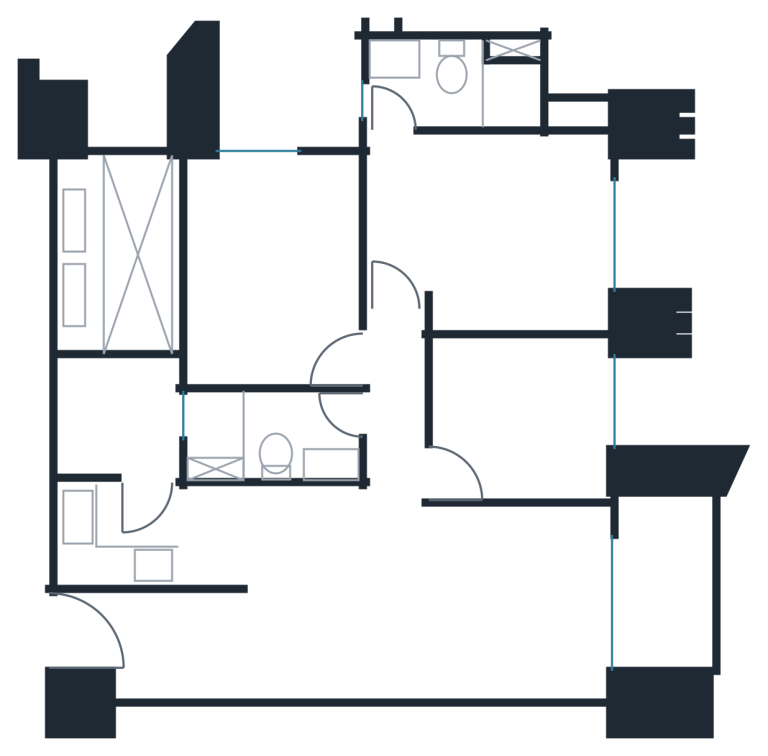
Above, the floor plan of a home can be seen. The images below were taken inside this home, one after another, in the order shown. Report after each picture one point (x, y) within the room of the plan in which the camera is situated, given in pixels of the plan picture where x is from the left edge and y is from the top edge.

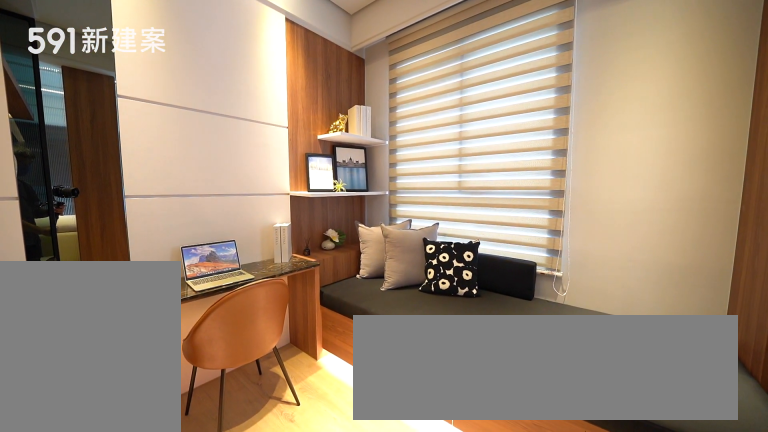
(523, 418)
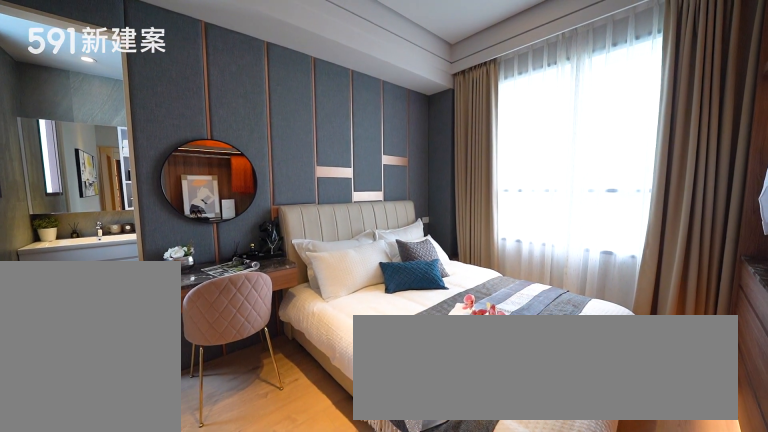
(494, 226)
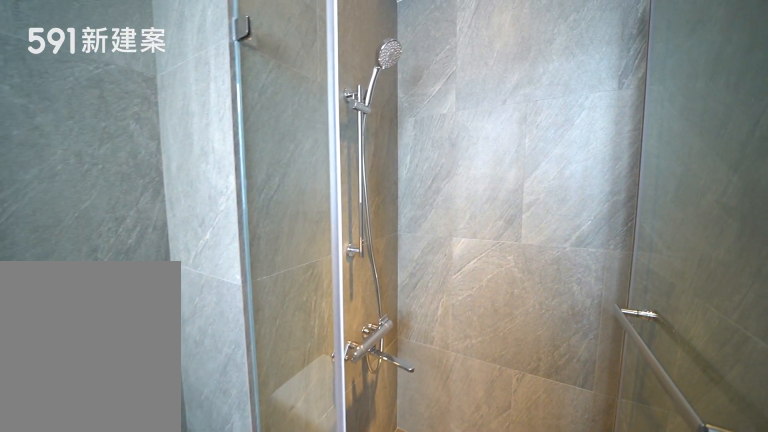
(454, 79)
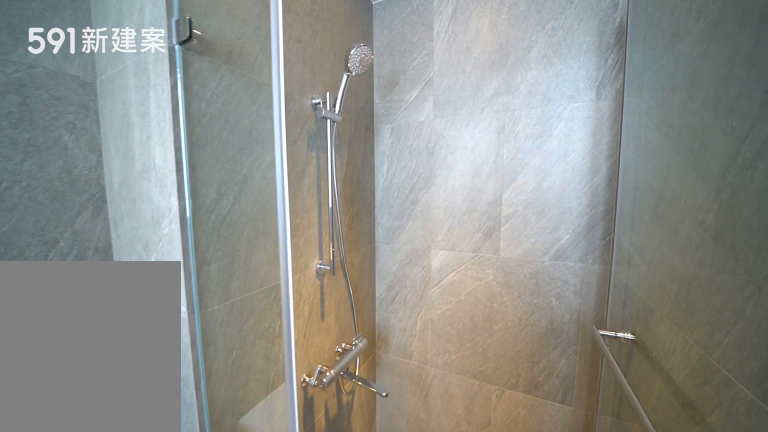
(454, 79)
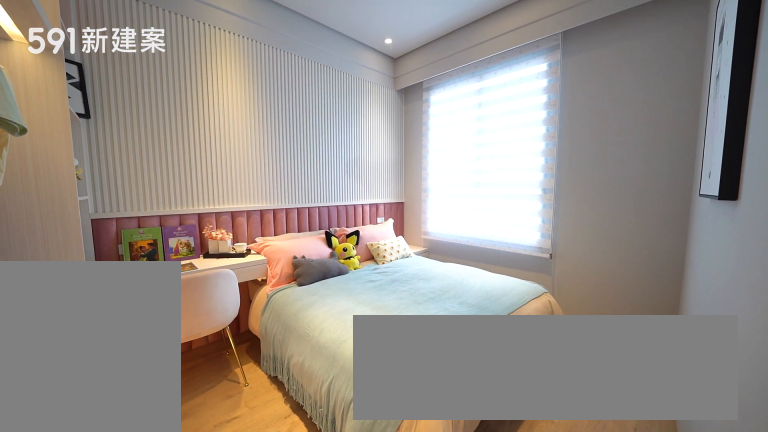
(272, 259)
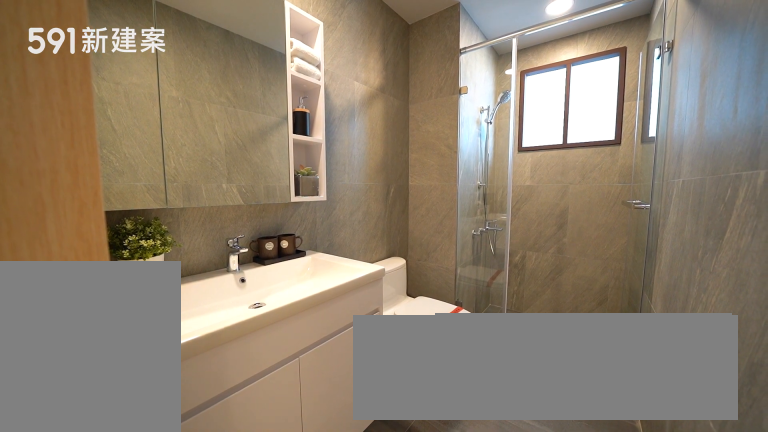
(268, 435)
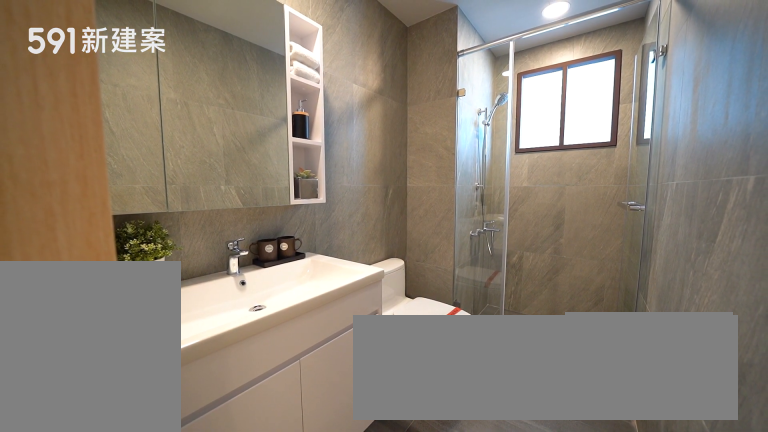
(268, 435)
